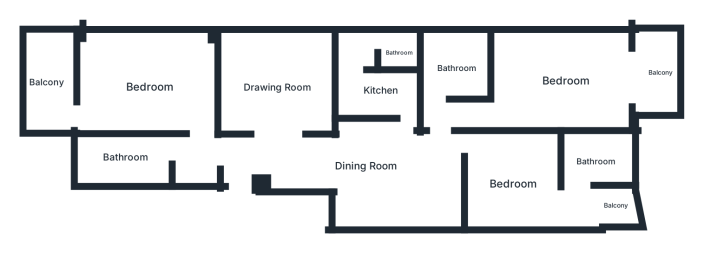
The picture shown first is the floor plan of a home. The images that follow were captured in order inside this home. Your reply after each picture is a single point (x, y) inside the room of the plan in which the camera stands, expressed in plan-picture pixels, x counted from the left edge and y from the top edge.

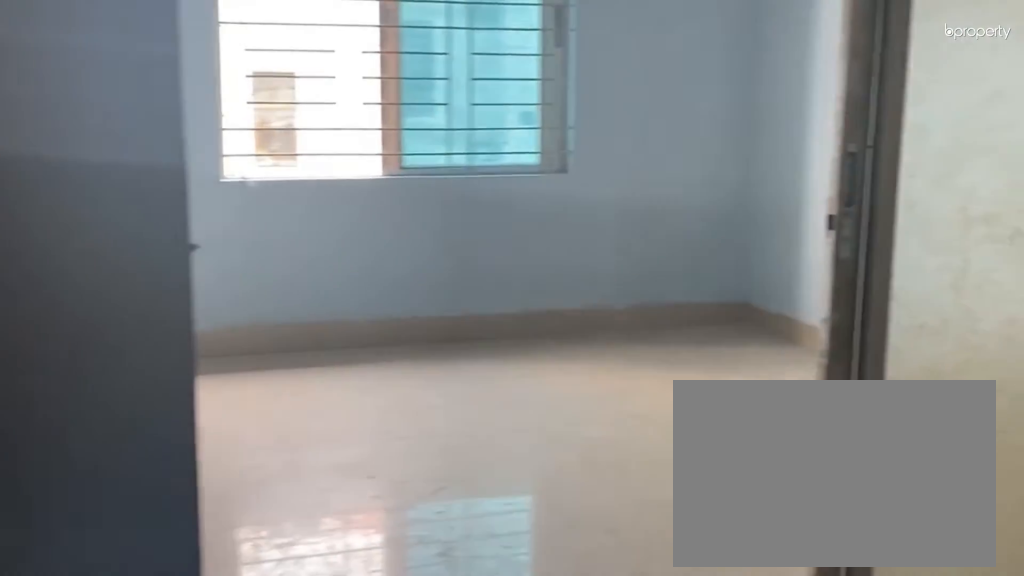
(263, 159)
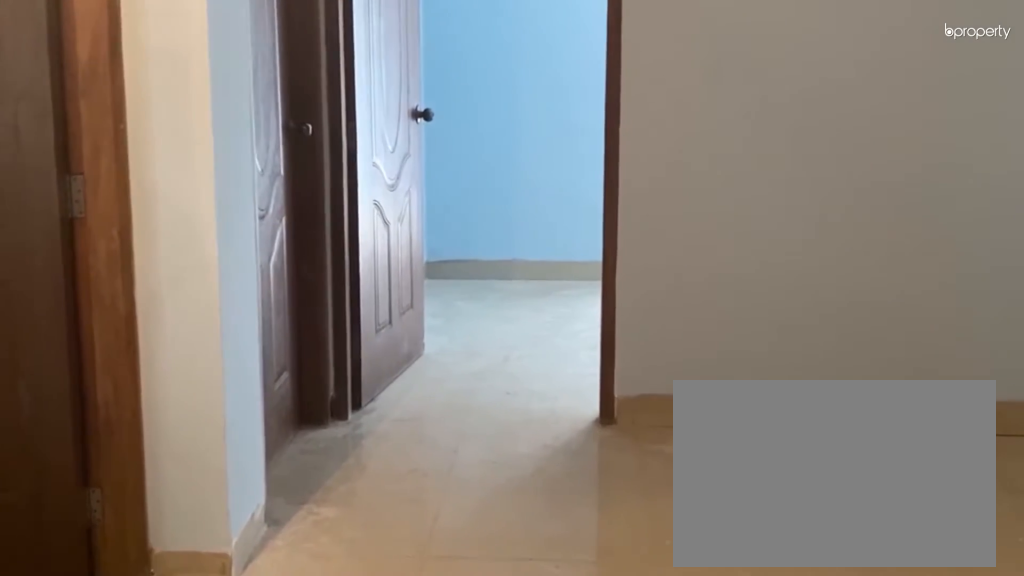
(365, 166)
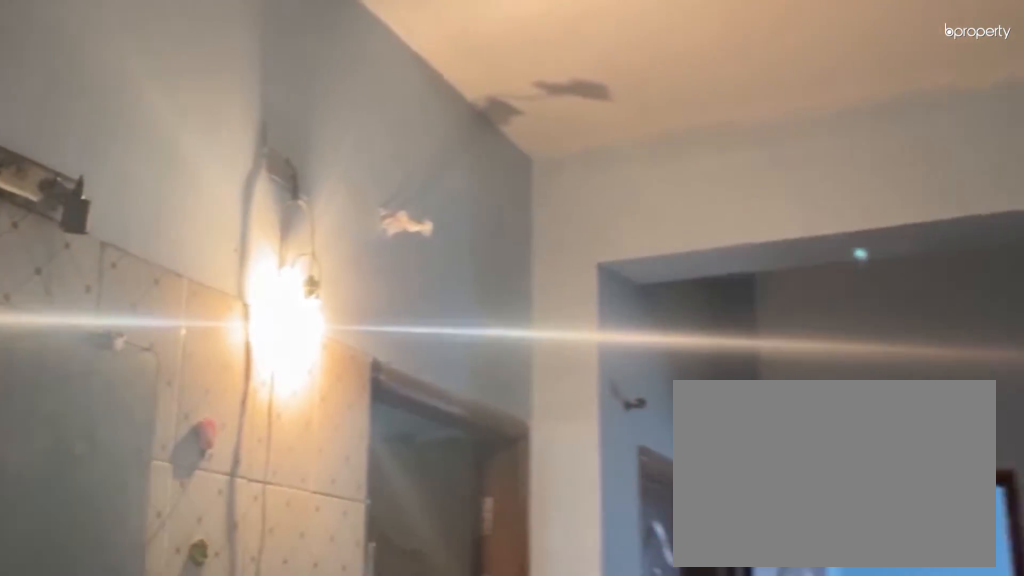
(364, 166)
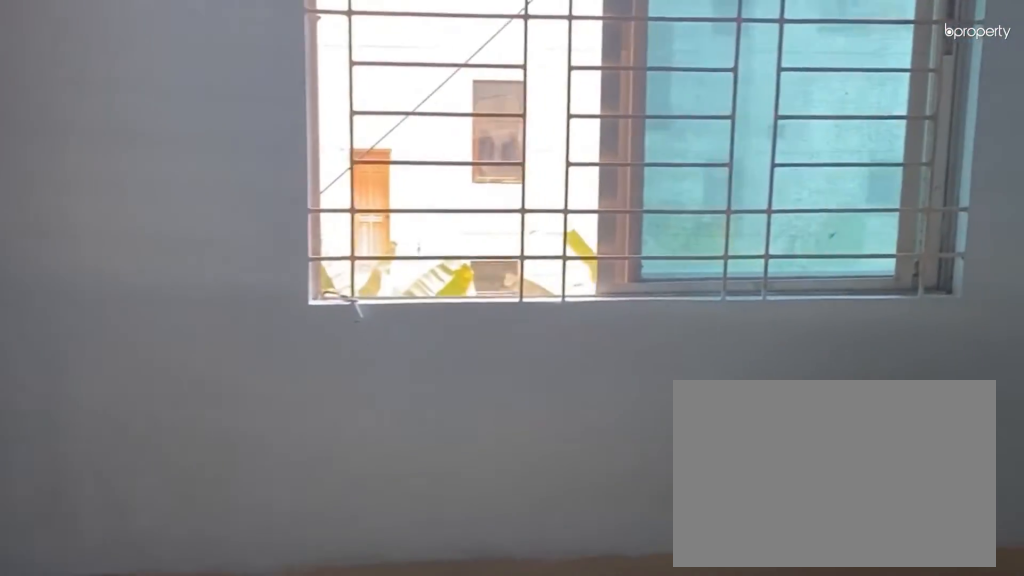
(278, 84)
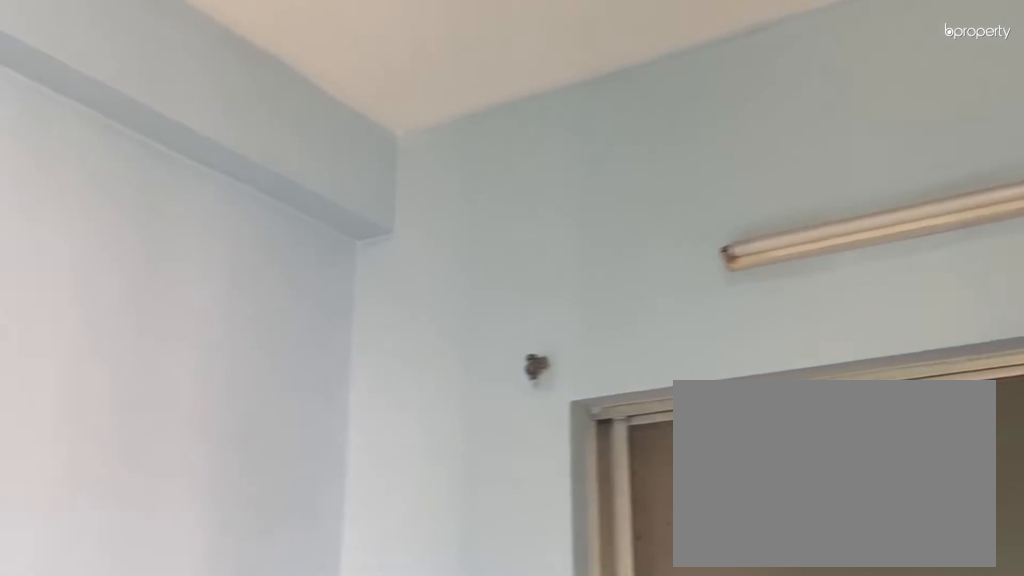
(278, 84)
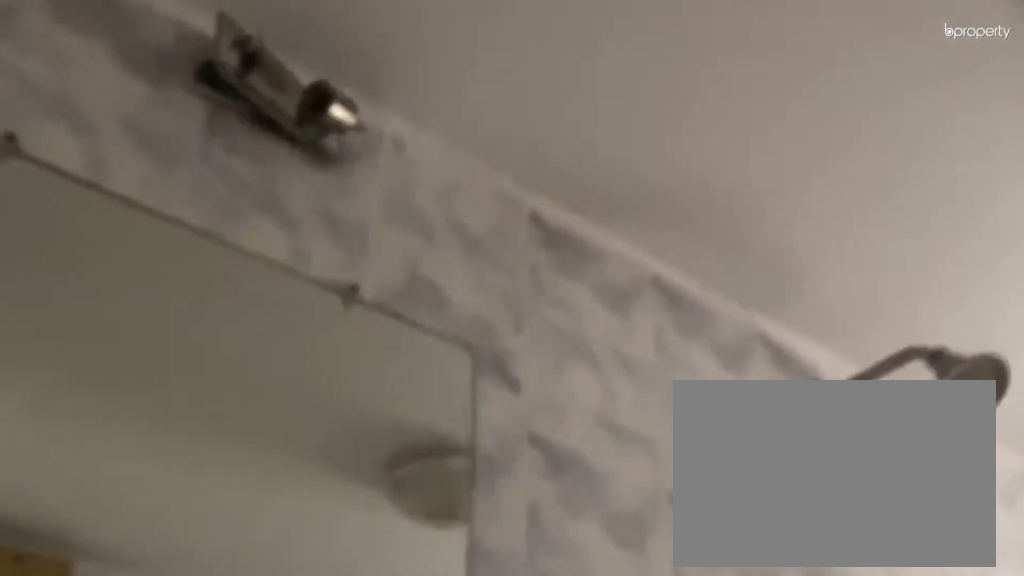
(125, 156)
